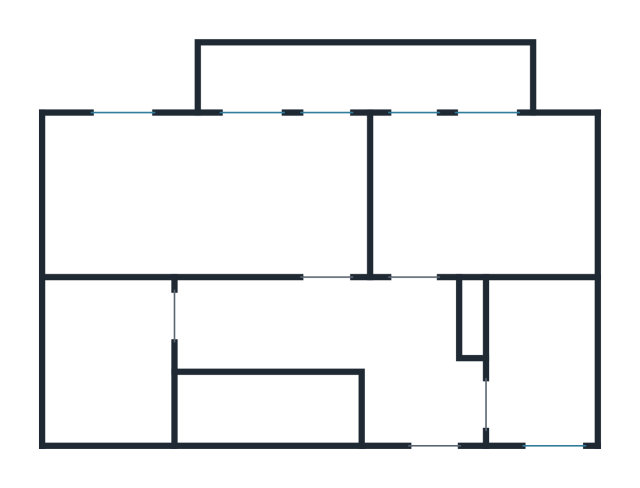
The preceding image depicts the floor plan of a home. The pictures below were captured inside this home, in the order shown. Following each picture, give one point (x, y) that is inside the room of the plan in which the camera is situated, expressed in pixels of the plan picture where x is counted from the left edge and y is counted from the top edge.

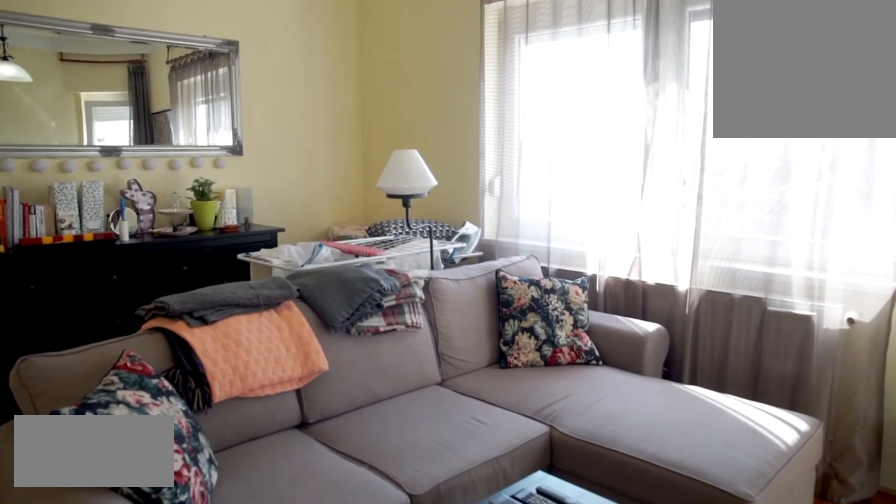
(206, 199)
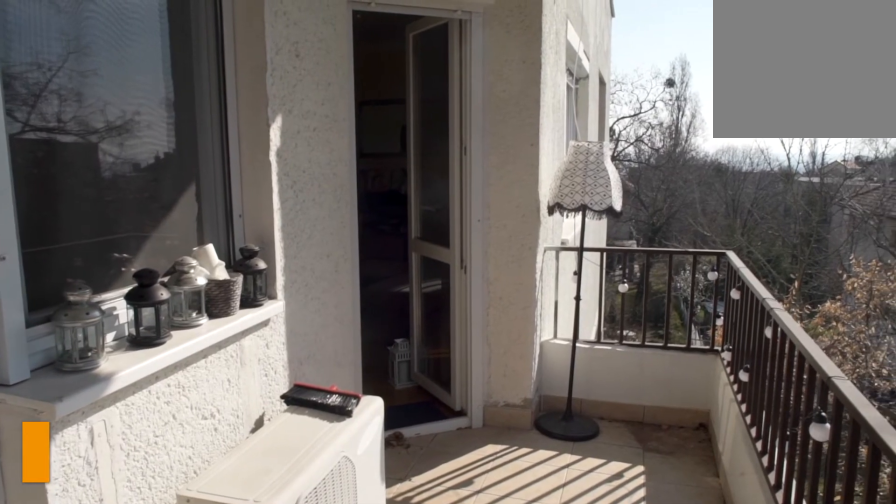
(359, 80)
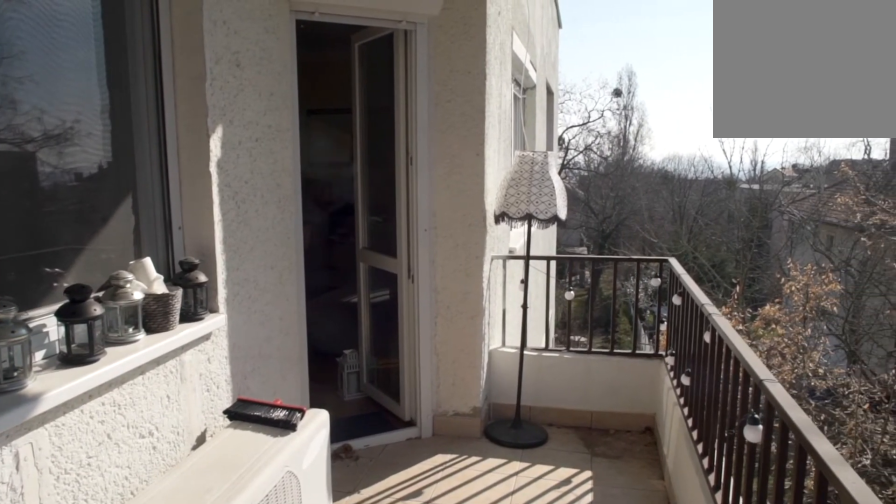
(359, 80)
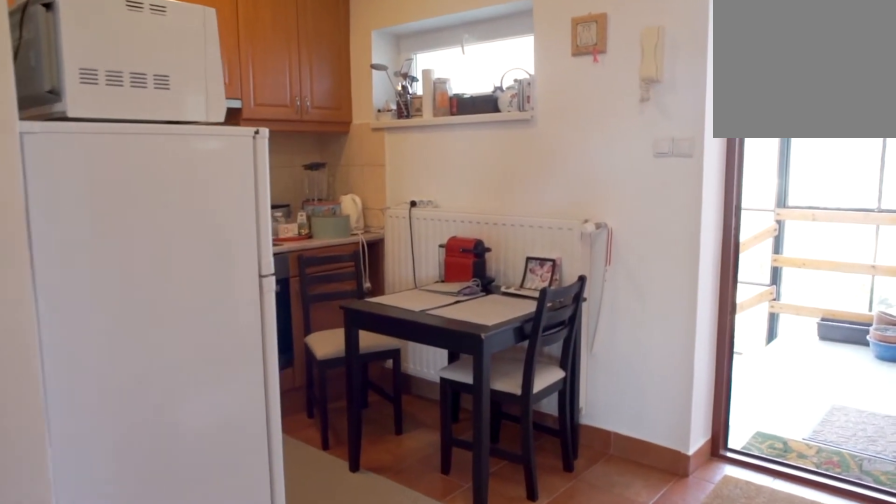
(359, 326)
